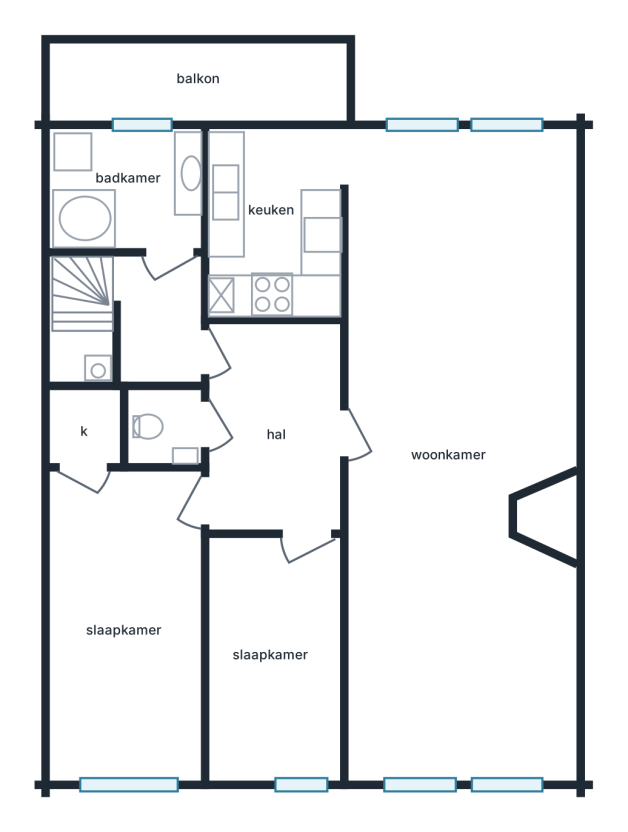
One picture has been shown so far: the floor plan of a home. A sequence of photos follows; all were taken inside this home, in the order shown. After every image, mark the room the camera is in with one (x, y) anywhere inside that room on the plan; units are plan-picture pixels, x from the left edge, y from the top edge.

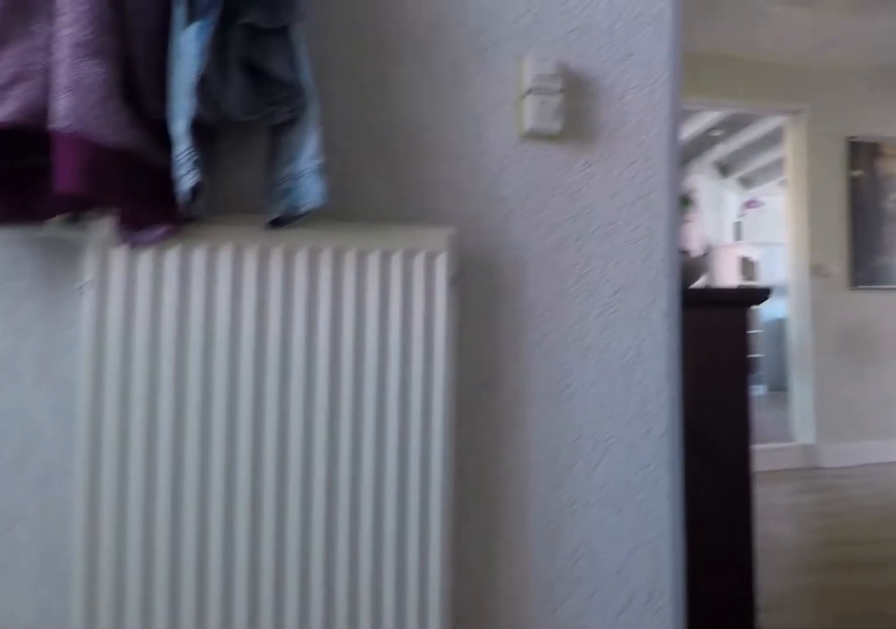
(160, 317)
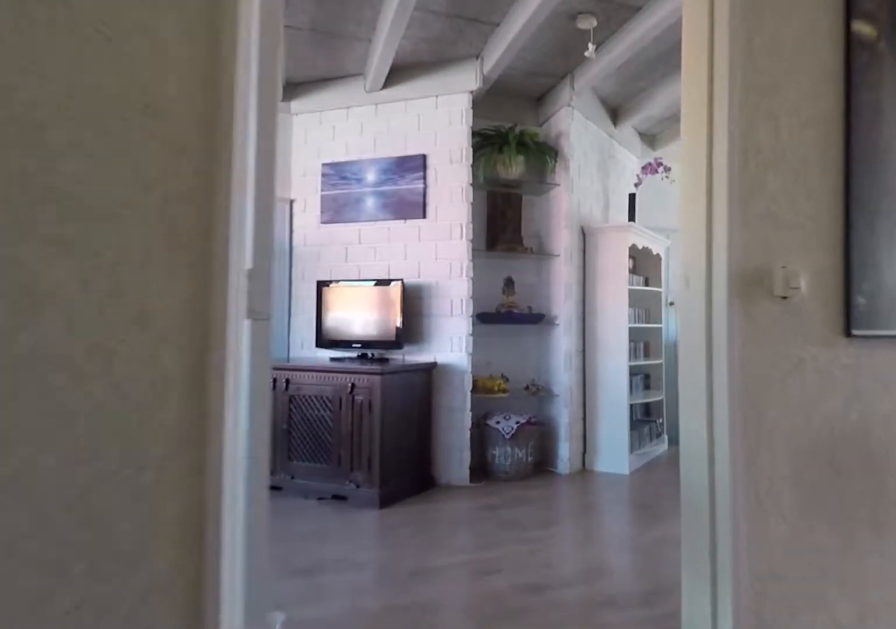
(275, 428)
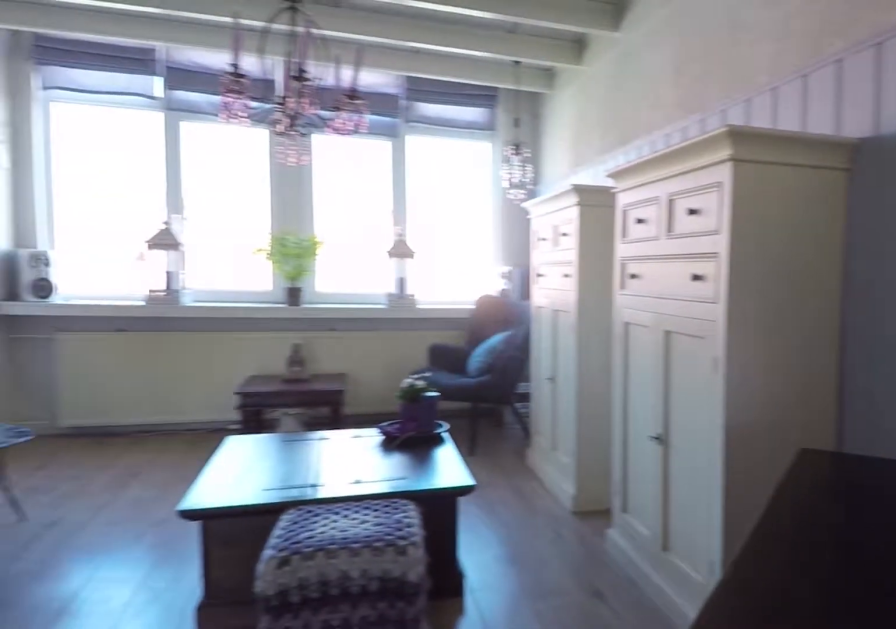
(462, 477)
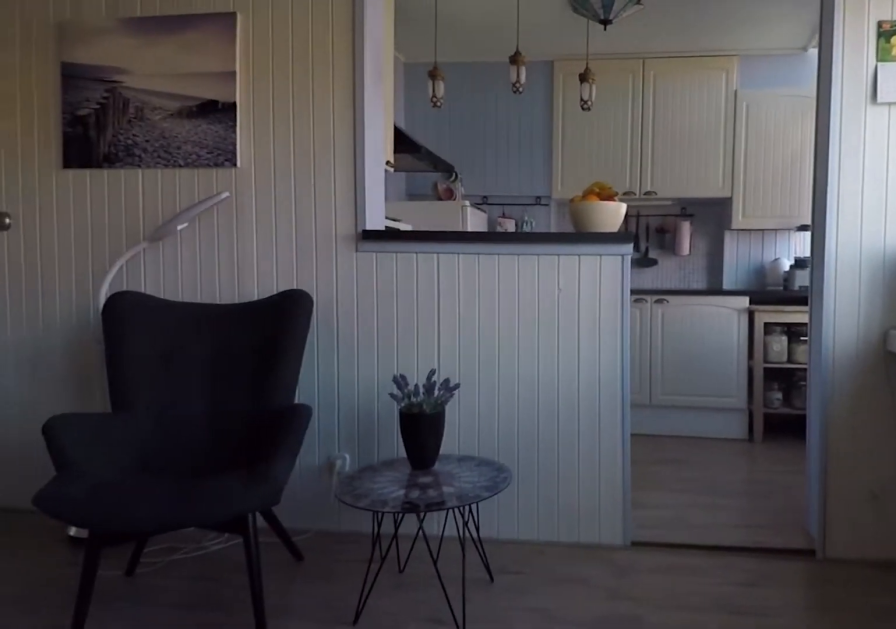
(455, 455)
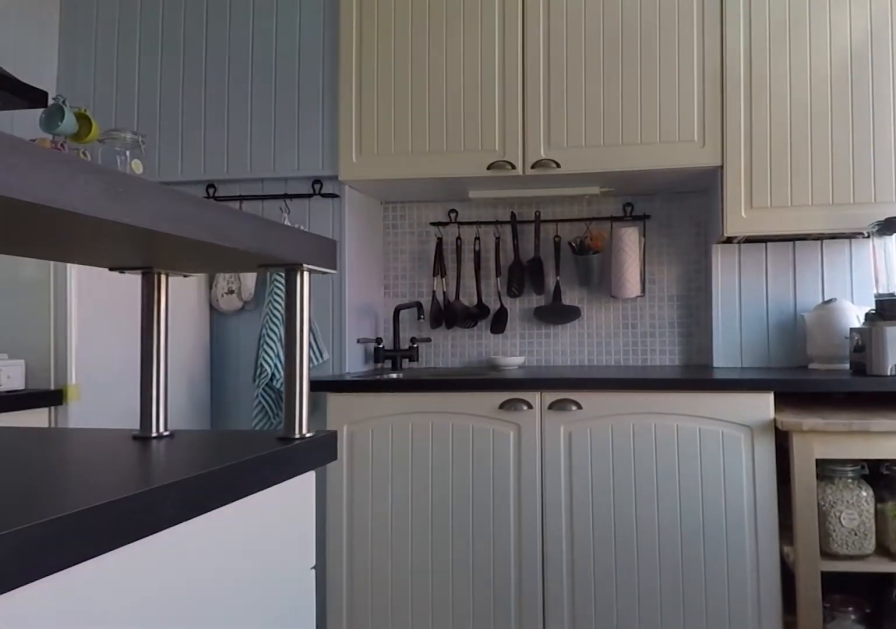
(275, 224)
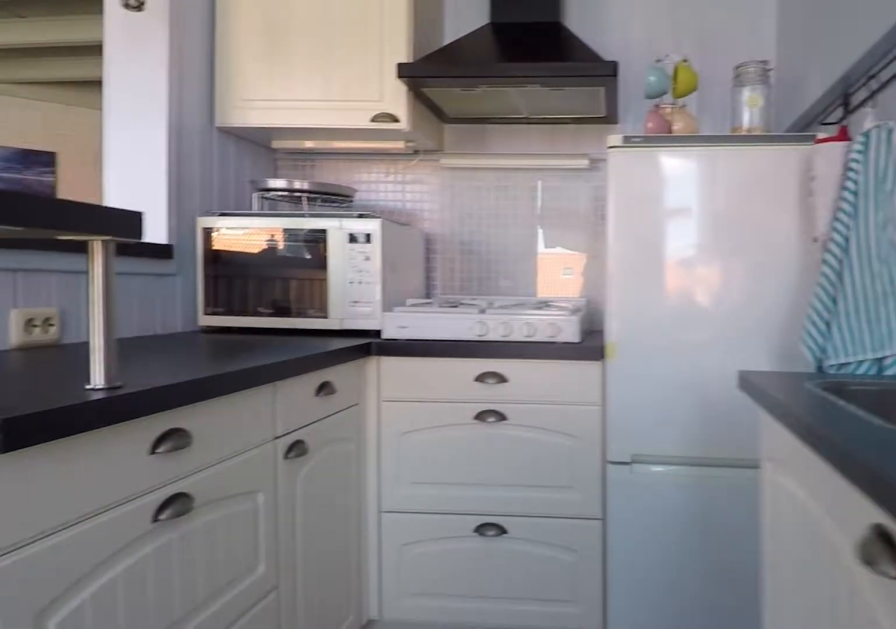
(275, 224)
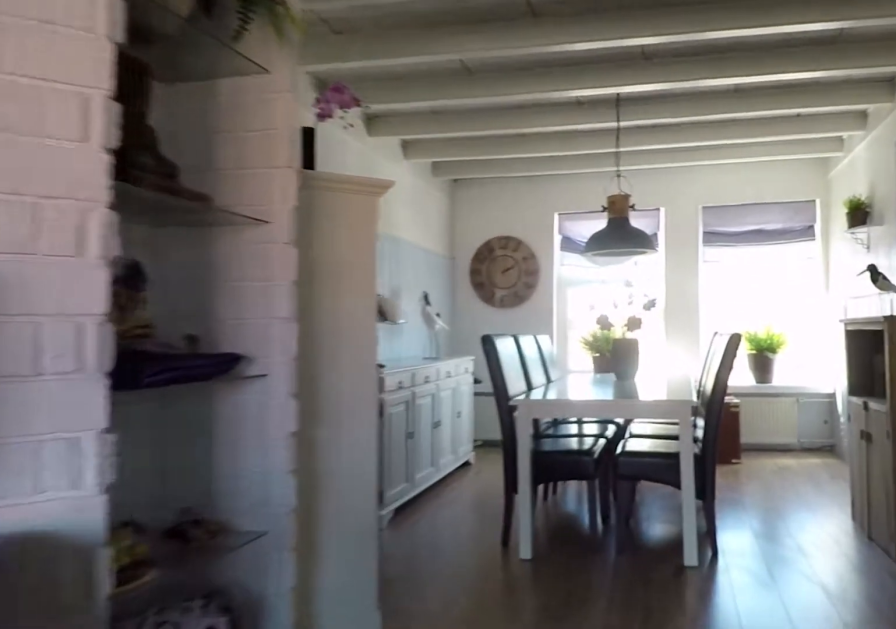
(457, 455)
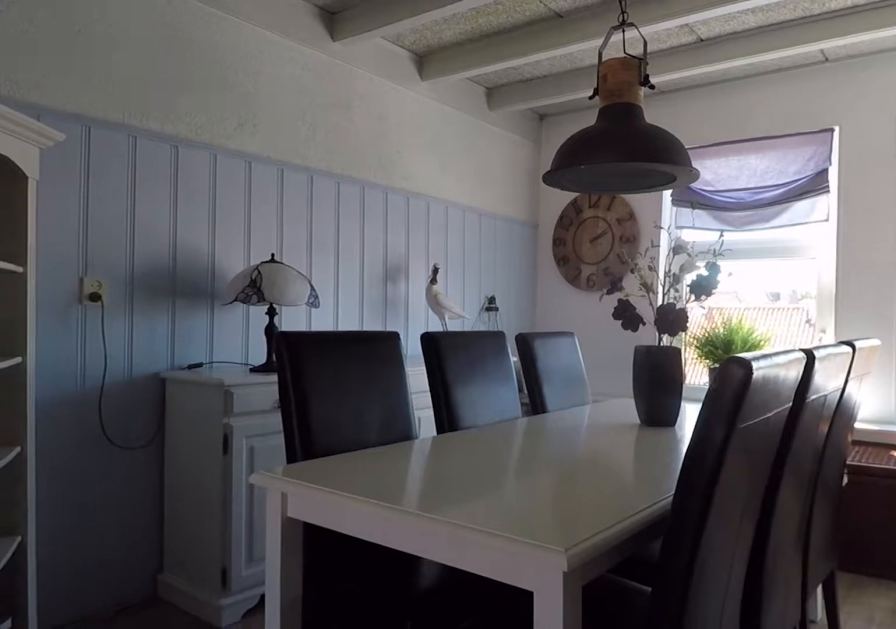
(455, 711)
